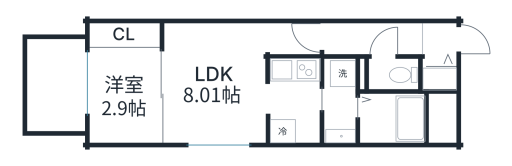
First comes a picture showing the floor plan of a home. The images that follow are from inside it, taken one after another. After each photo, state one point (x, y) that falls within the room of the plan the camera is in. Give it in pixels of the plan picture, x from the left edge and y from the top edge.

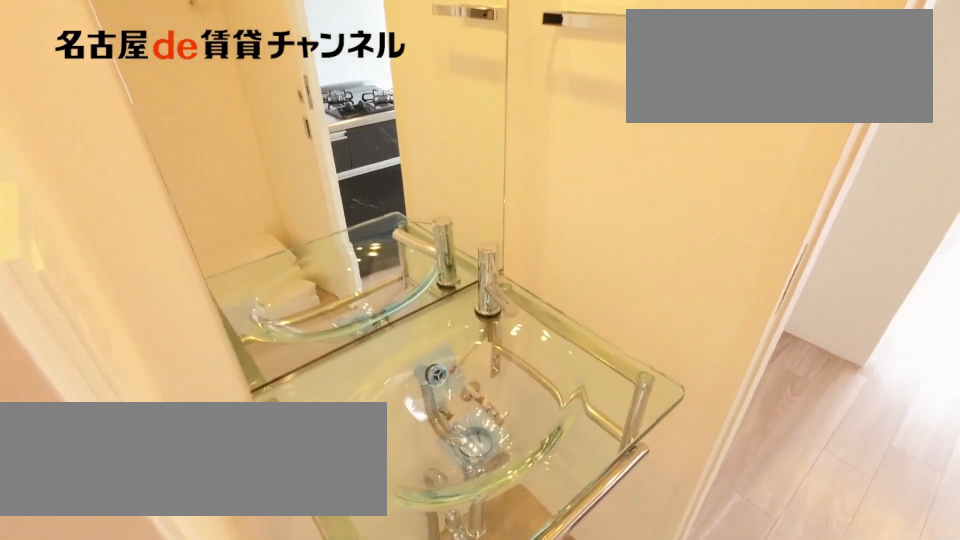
(340, 132)
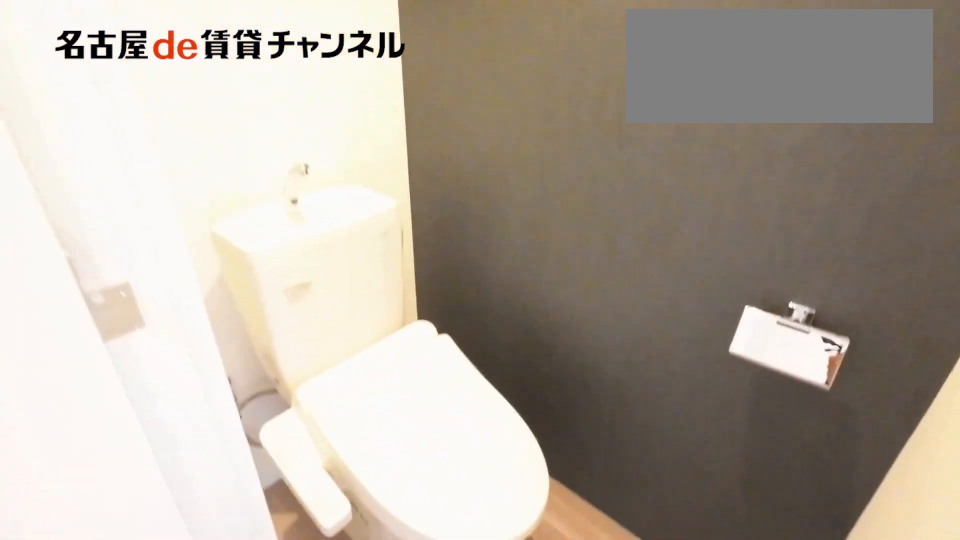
(390, 77)
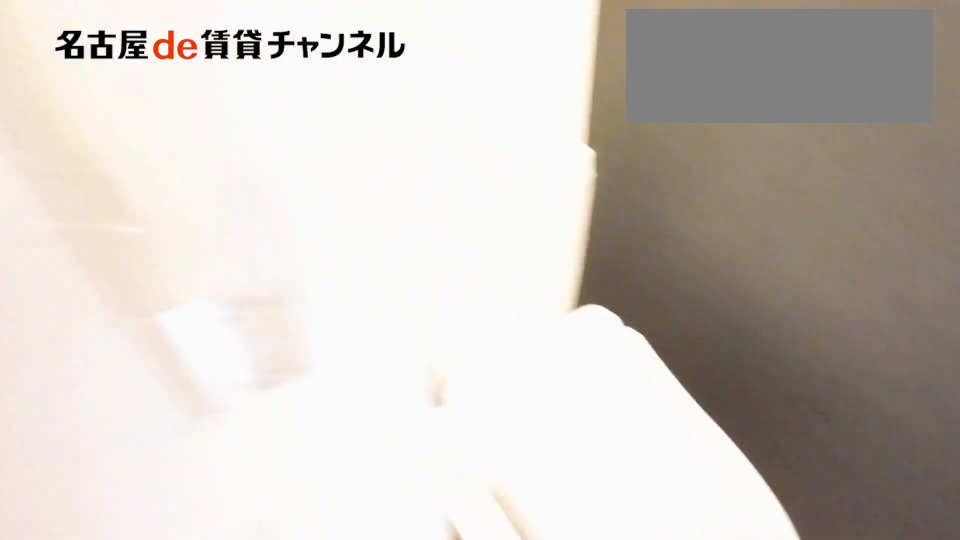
(390, 77)
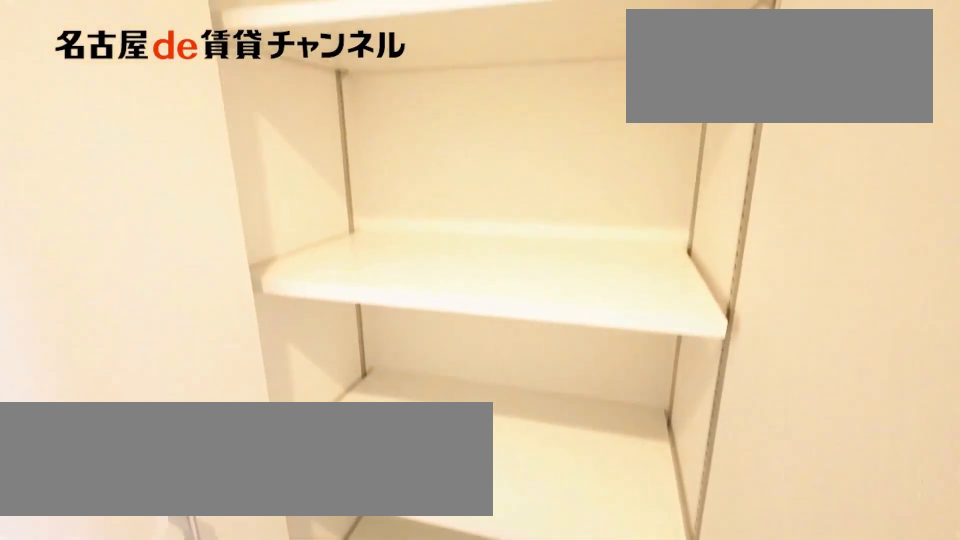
(441, 56)
